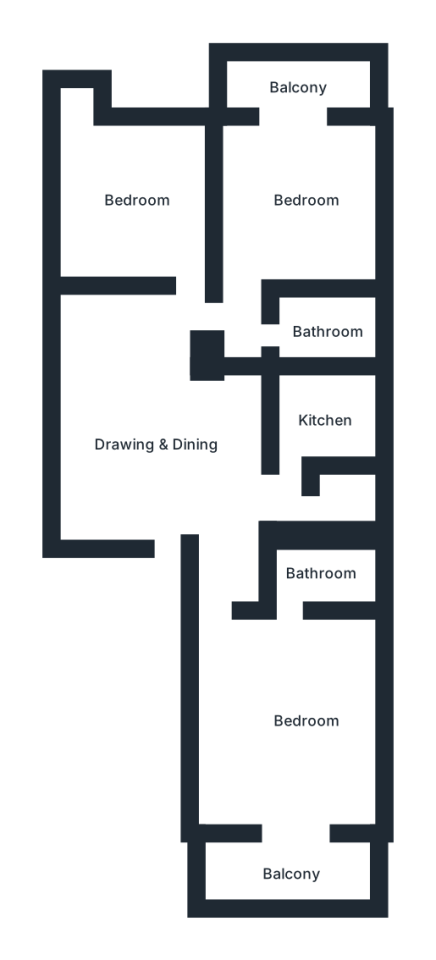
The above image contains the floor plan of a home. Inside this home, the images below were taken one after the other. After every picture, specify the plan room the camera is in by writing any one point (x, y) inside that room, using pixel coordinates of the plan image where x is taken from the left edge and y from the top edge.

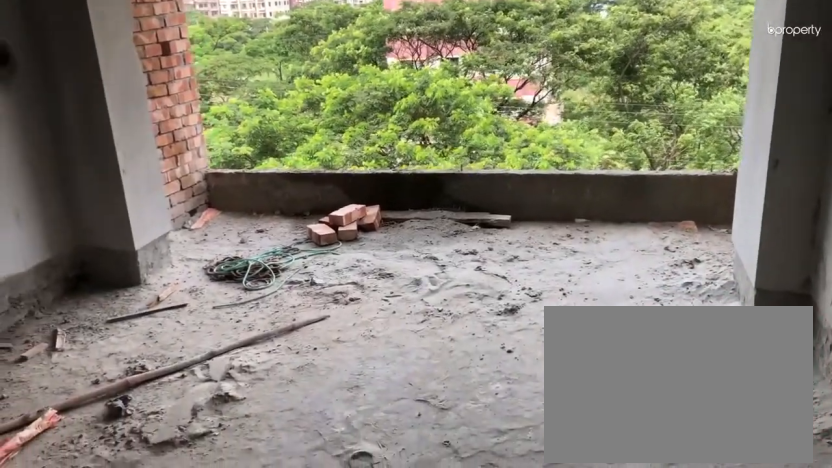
(306, 727)
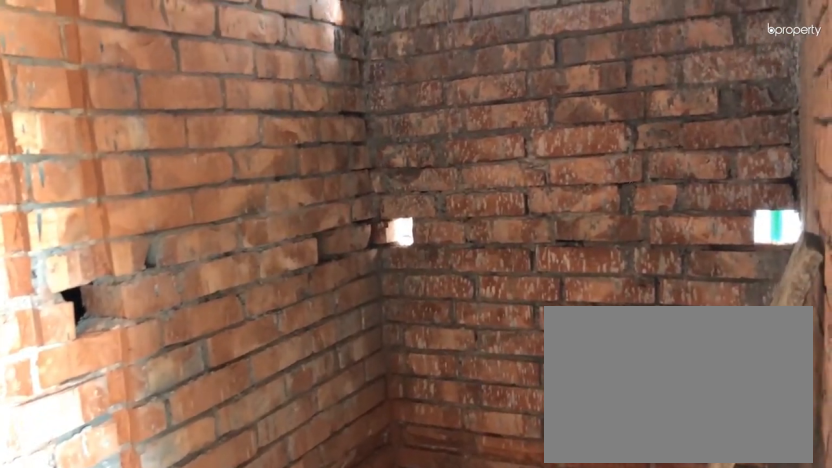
(327, 573)
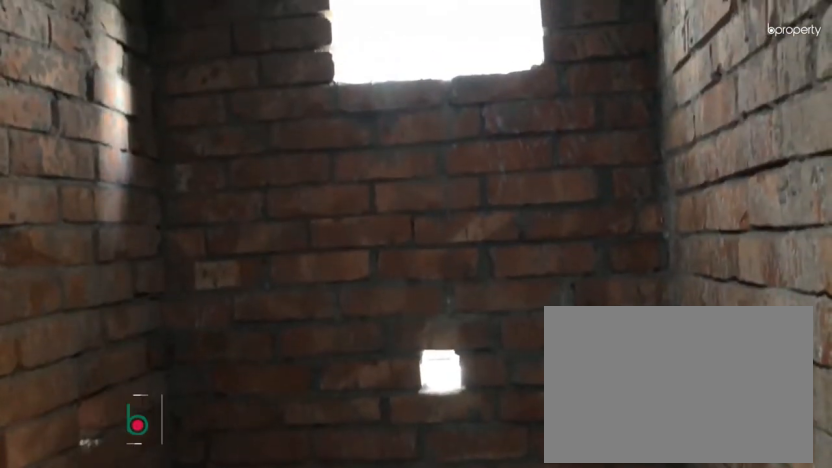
(342, 505)
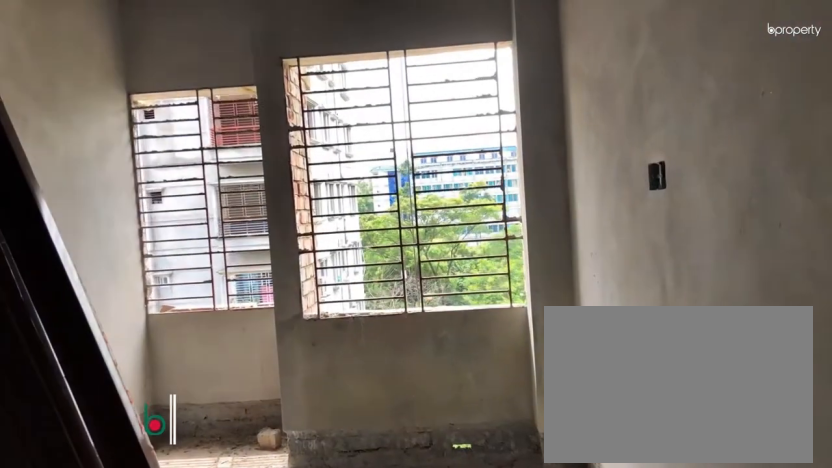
(143, 205)
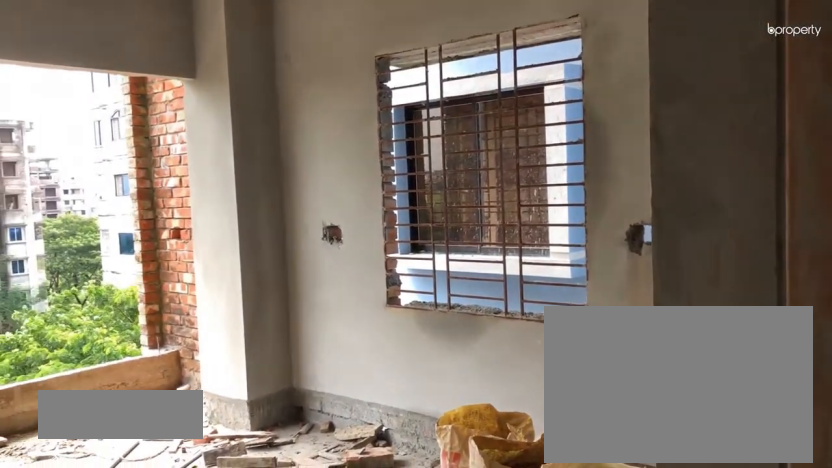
(318, 207)
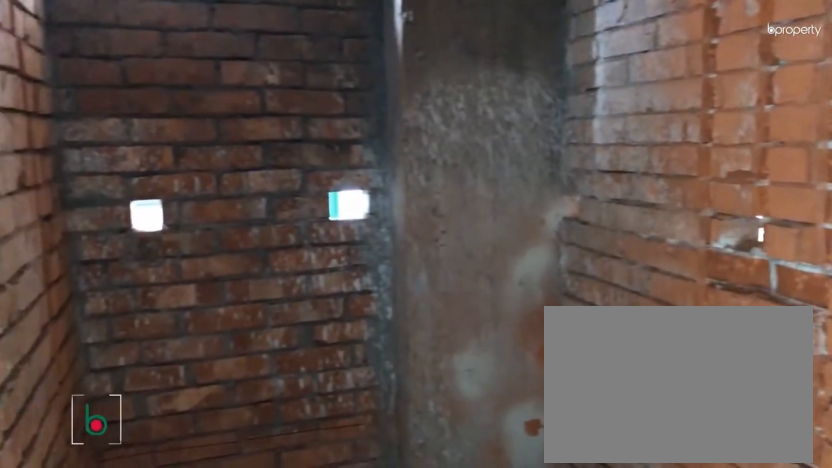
(332, 326)
